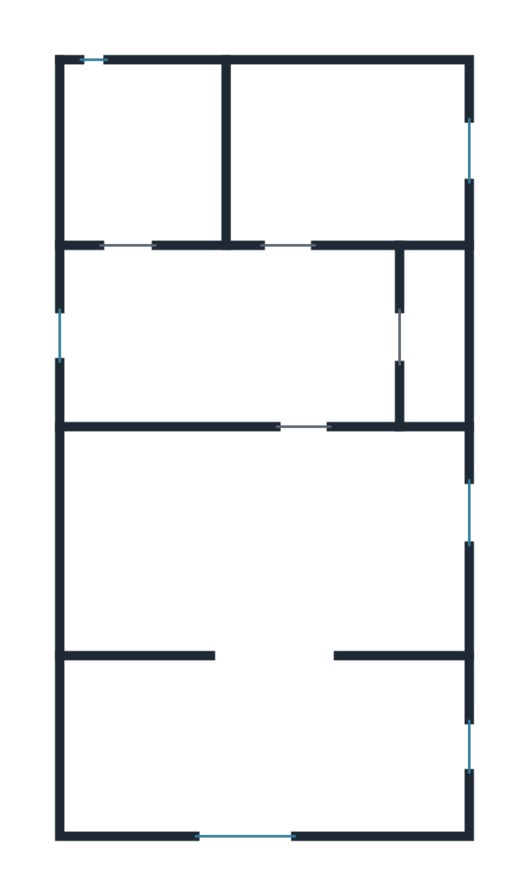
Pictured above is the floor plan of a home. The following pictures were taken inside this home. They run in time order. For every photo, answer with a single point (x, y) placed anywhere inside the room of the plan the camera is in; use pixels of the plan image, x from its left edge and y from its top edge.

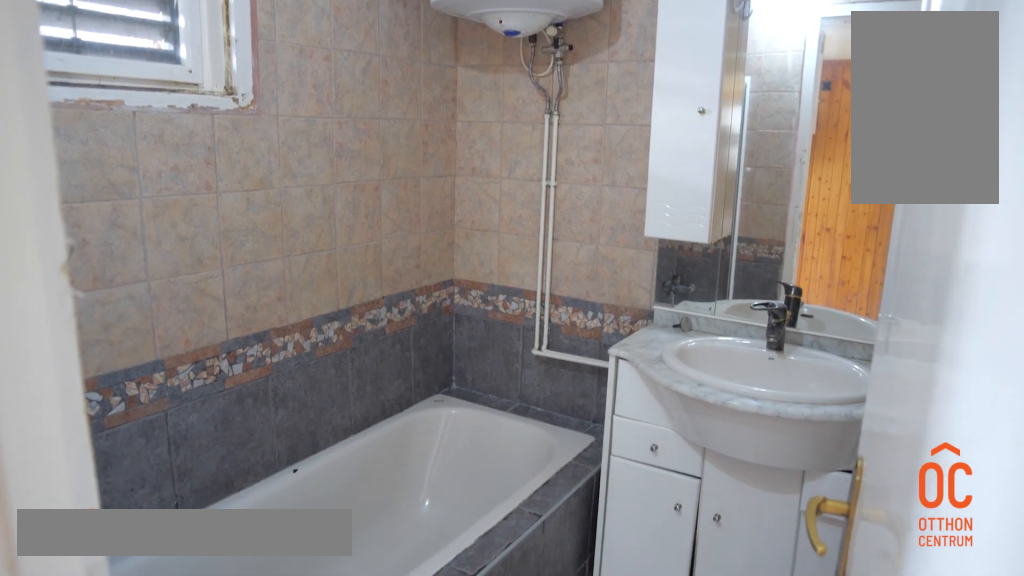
(142, 152)
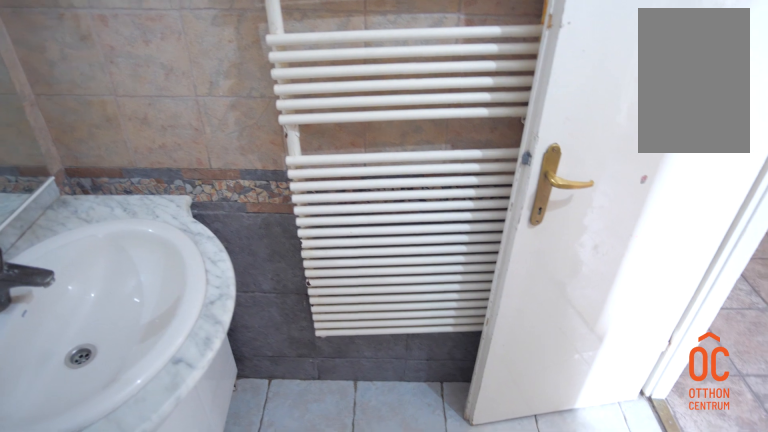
(142, 152)
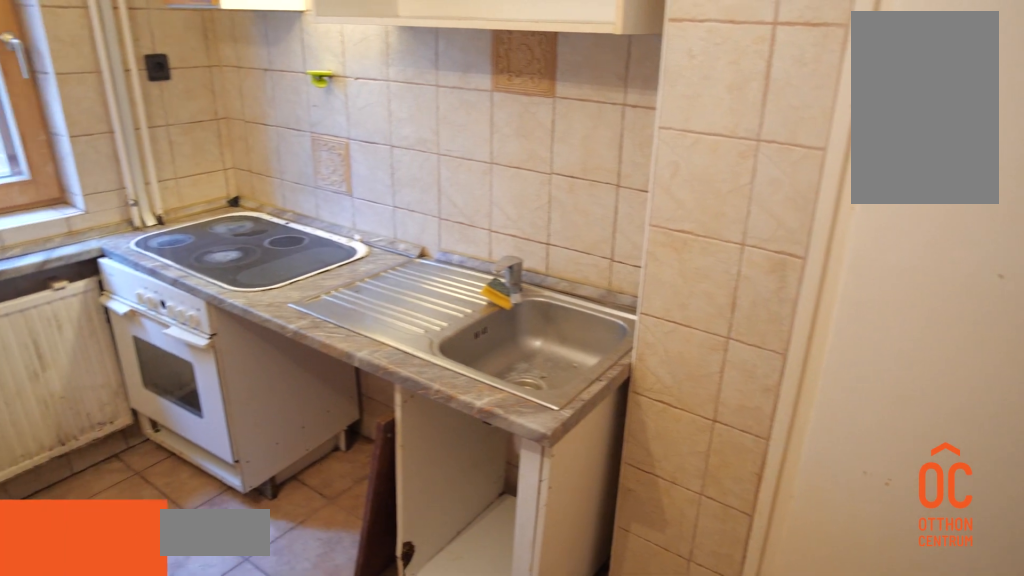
(350, 152)
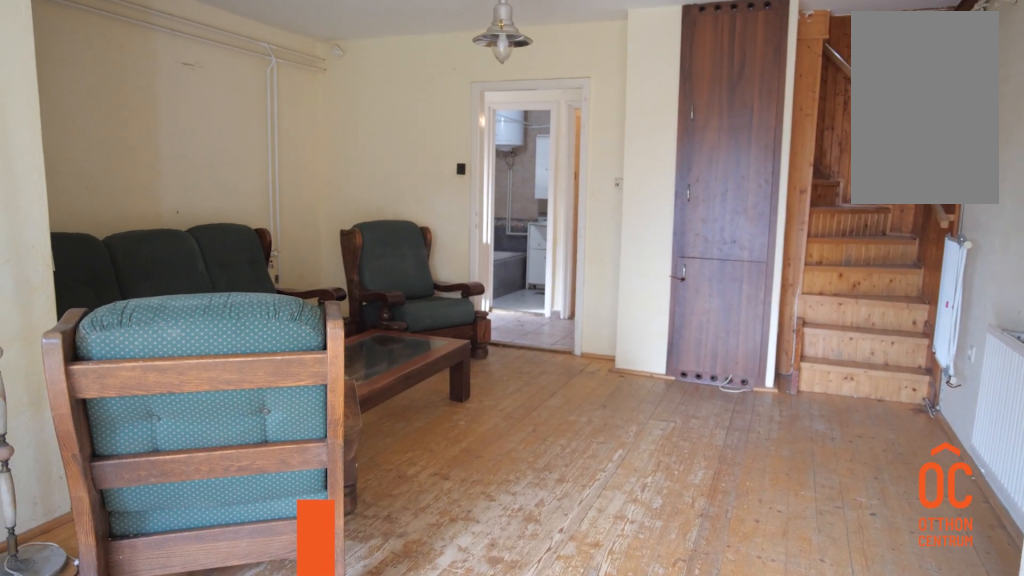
(261, 613)
